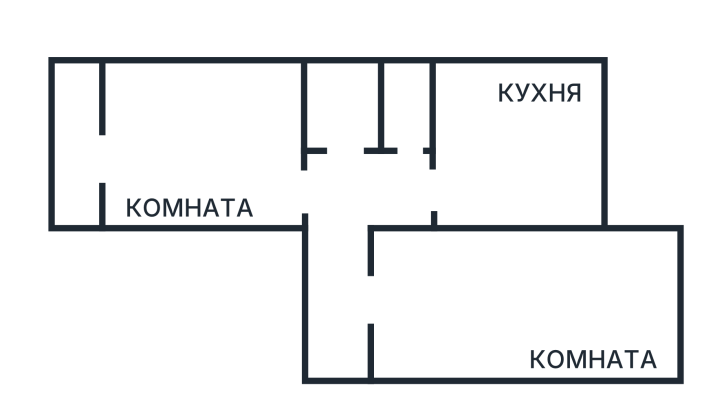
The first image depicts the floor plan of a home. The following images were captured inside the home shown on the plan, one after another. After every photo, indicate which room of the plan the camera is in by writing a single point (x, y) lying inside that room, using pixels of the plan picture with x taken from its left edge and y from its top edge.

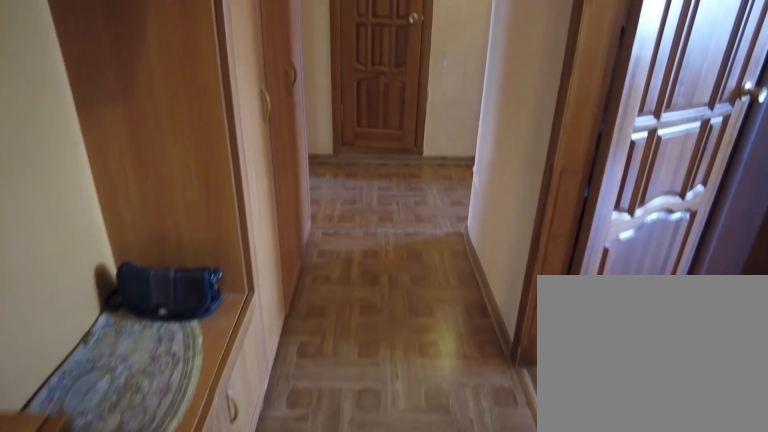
(347, 349)
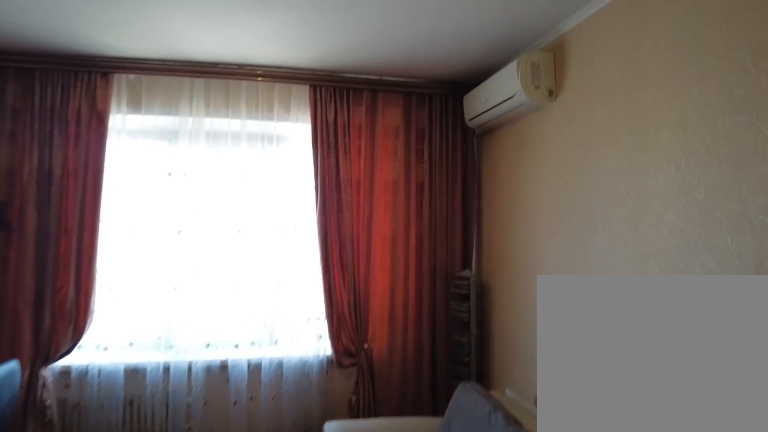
(460, 331)
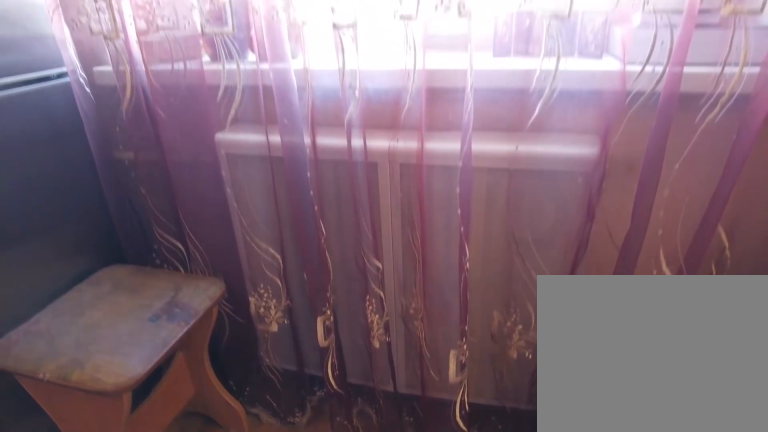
(474, 193)
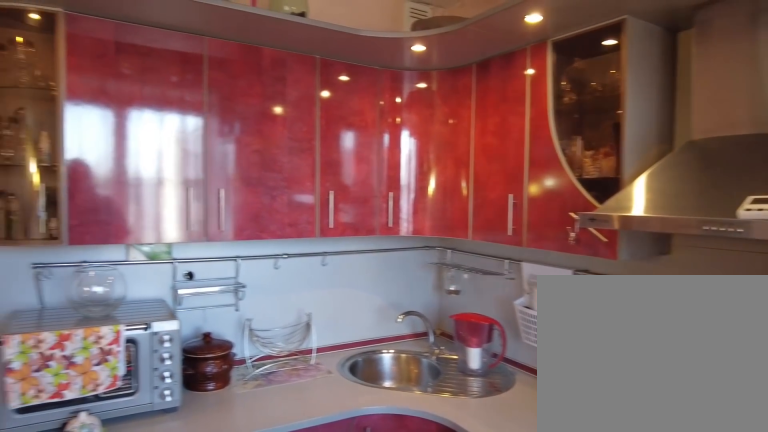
(474, 193)
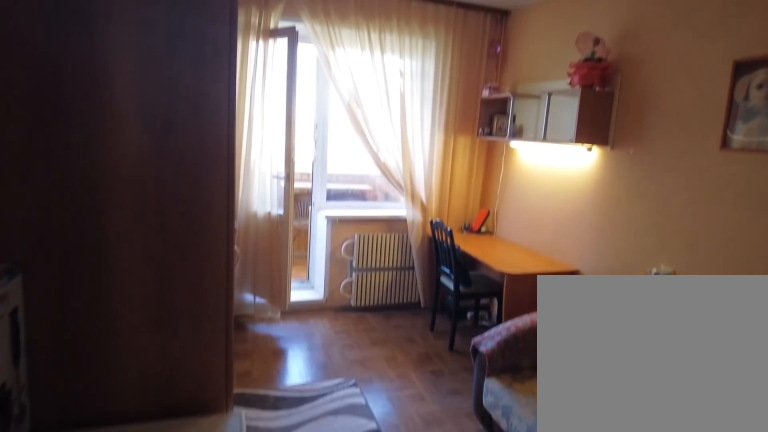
(224, 168)
